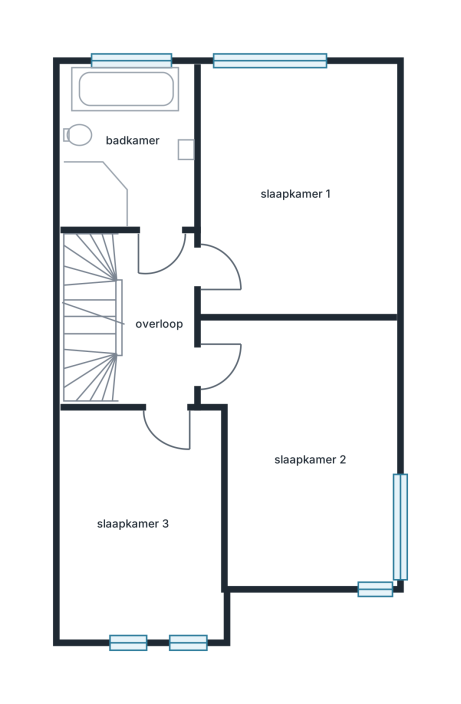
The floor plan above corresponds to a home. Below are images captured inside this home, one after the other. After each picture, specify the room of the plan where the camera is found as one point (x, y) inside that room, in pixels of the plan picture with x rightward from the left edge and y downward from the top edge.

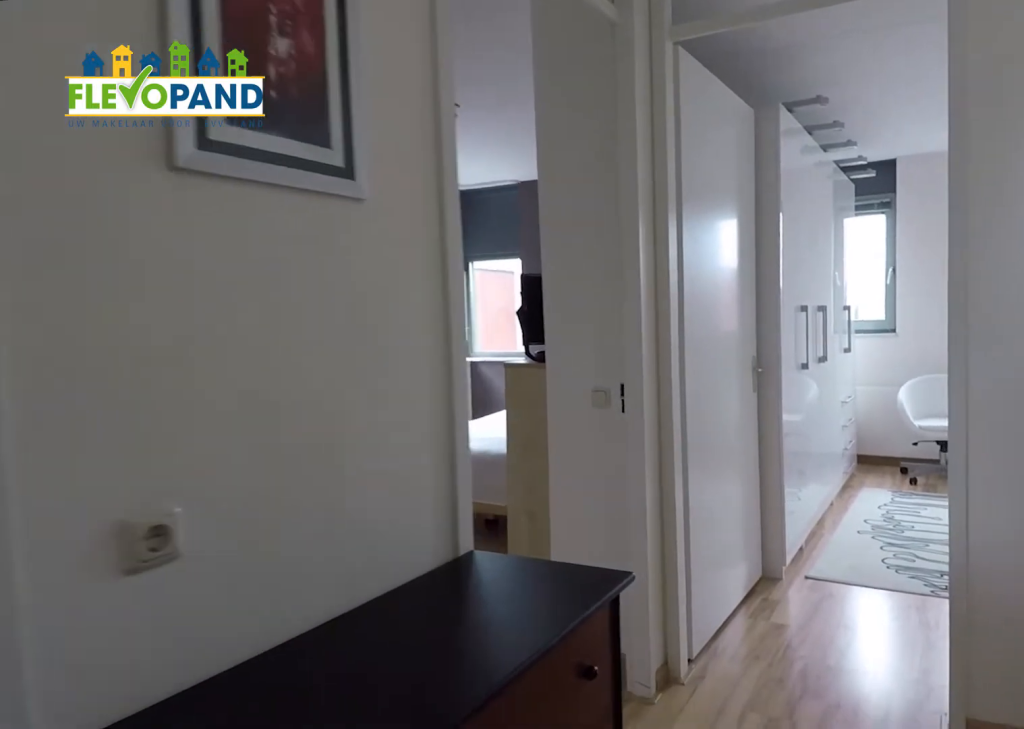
(156, 293)
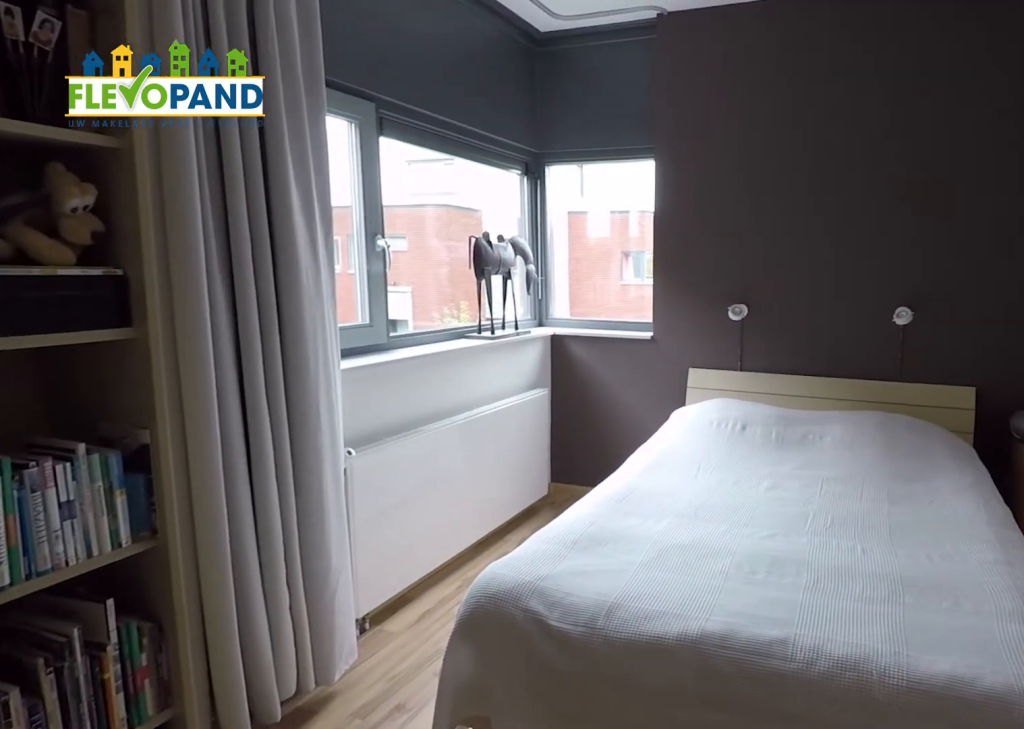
(310, 450)
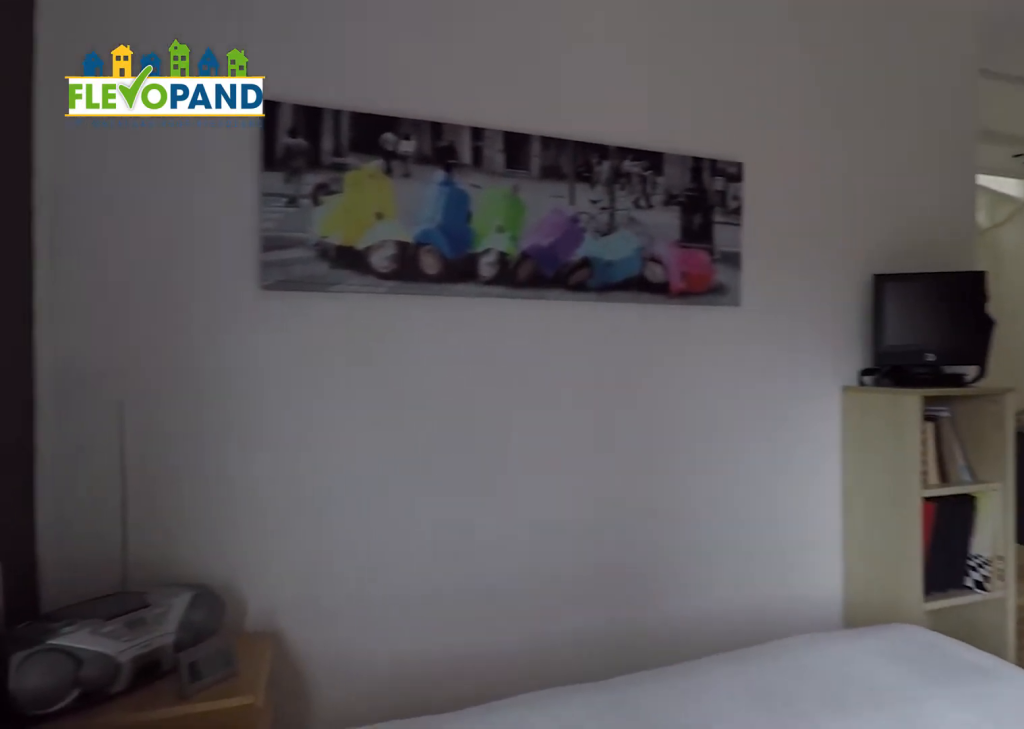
(310, 450)
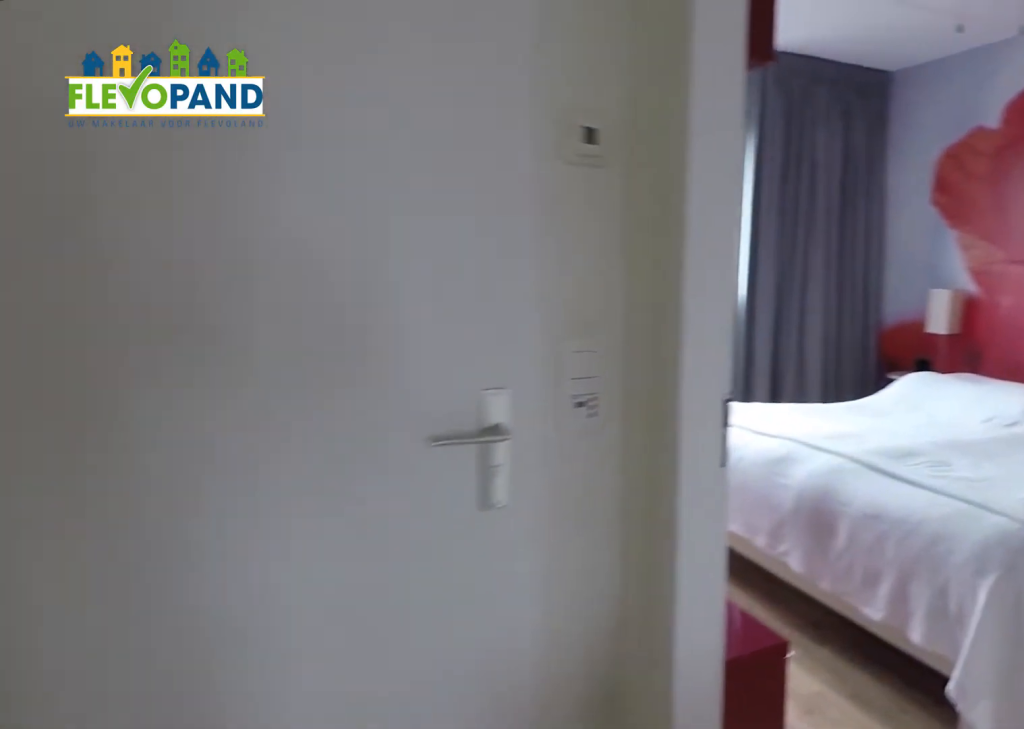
(157, 301)
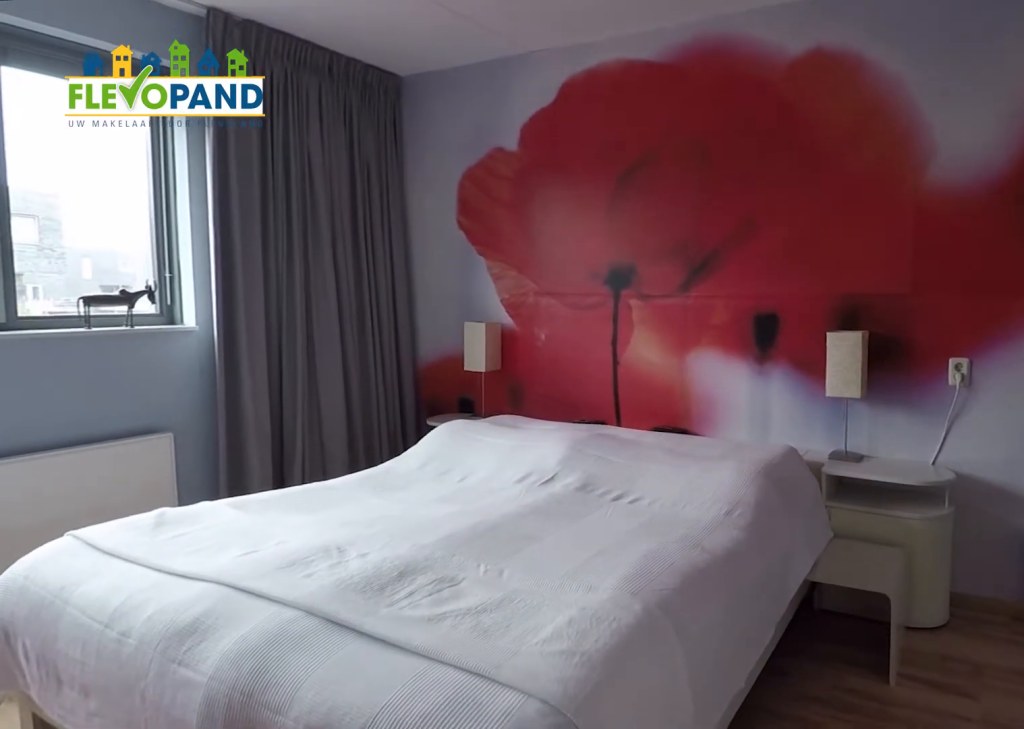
(302, 189)
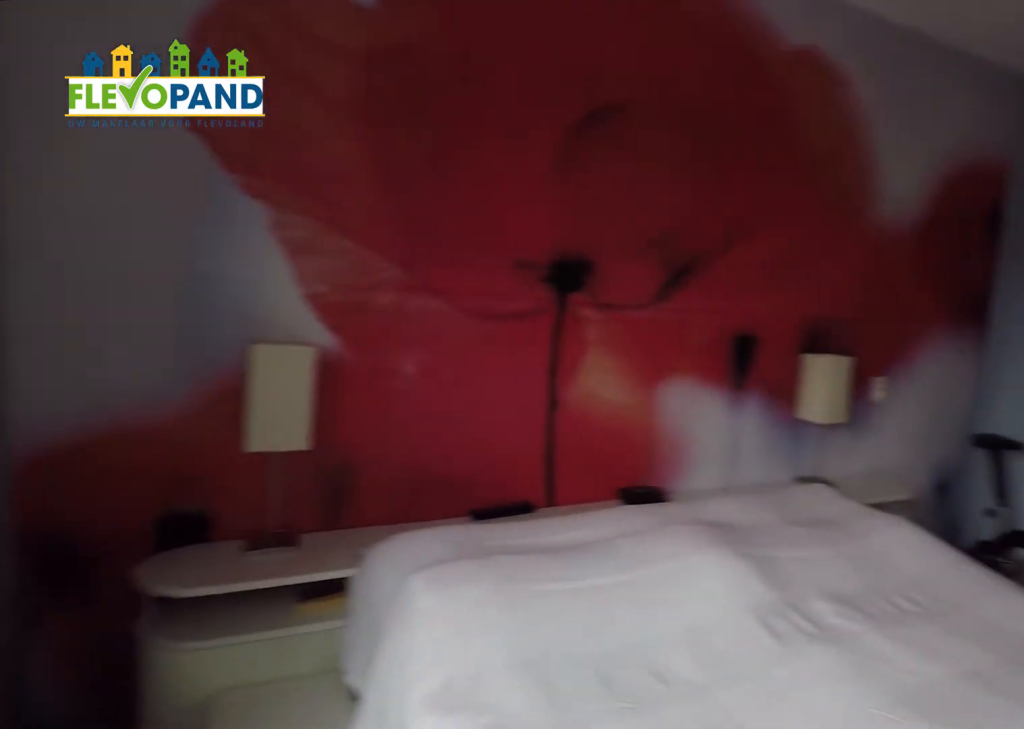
(302, 189)
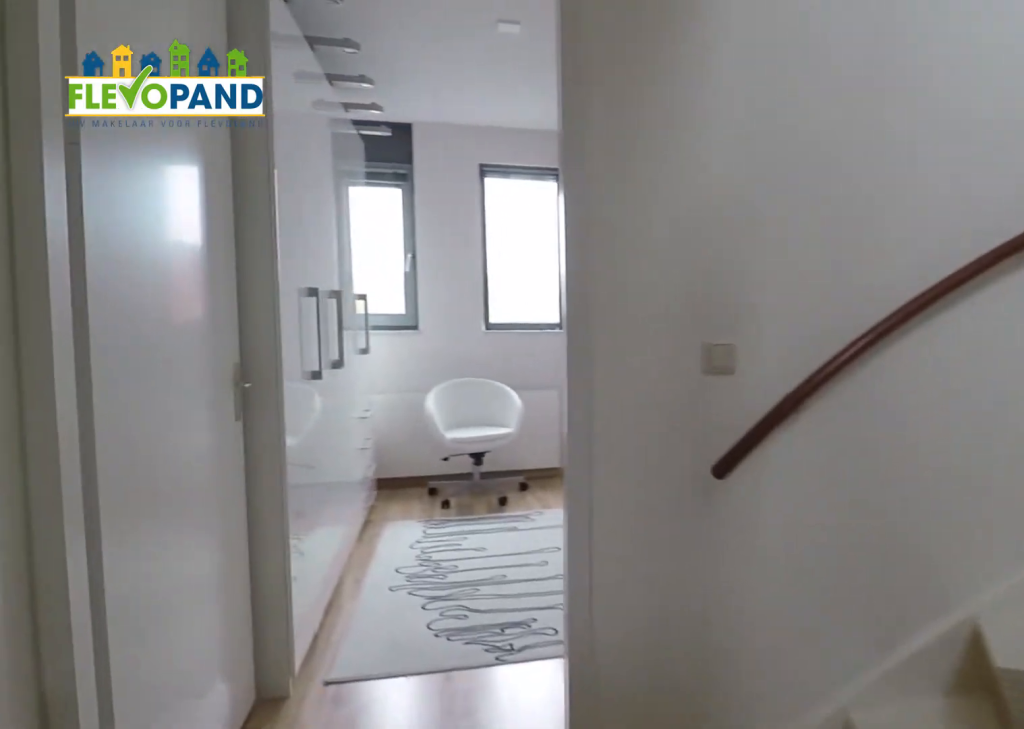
(160, 326)
